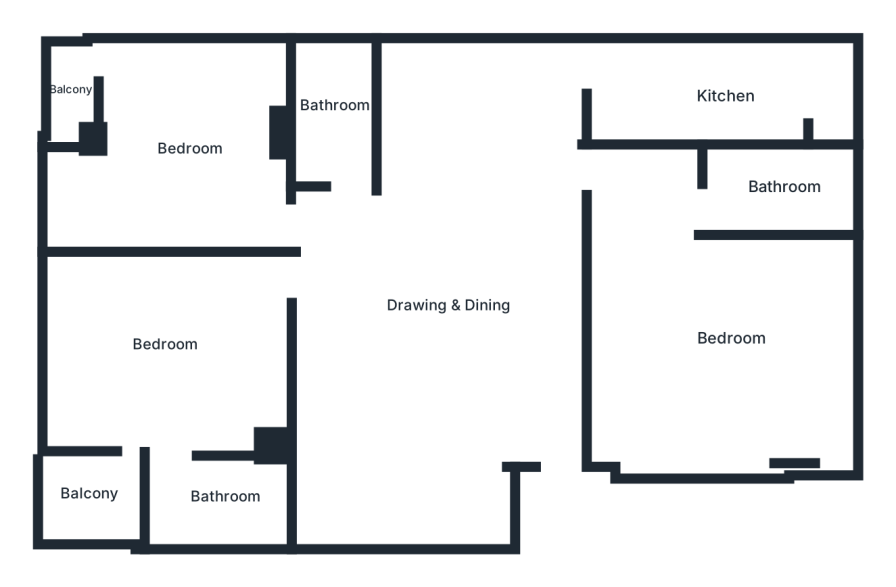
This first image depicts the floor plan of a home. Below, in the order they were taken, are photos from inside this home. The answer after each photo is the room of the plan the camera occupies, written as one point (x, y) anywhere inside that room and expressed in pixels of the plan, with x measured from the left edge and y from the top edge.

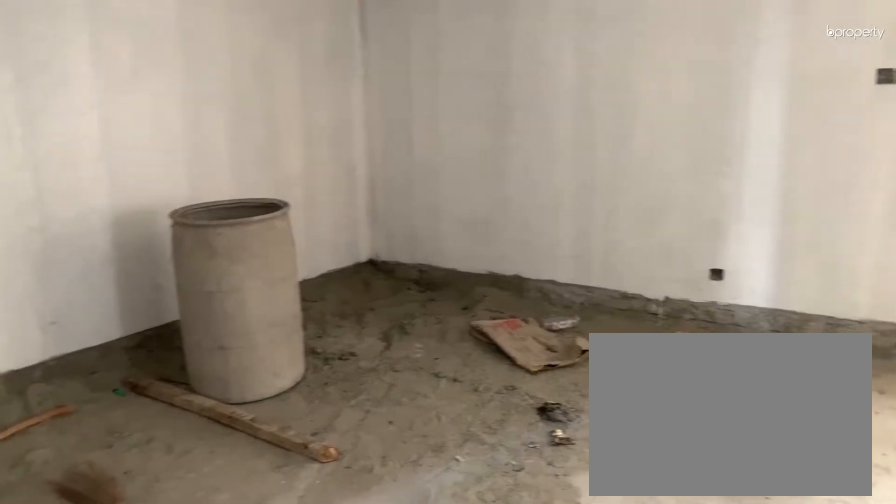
(450, 304)
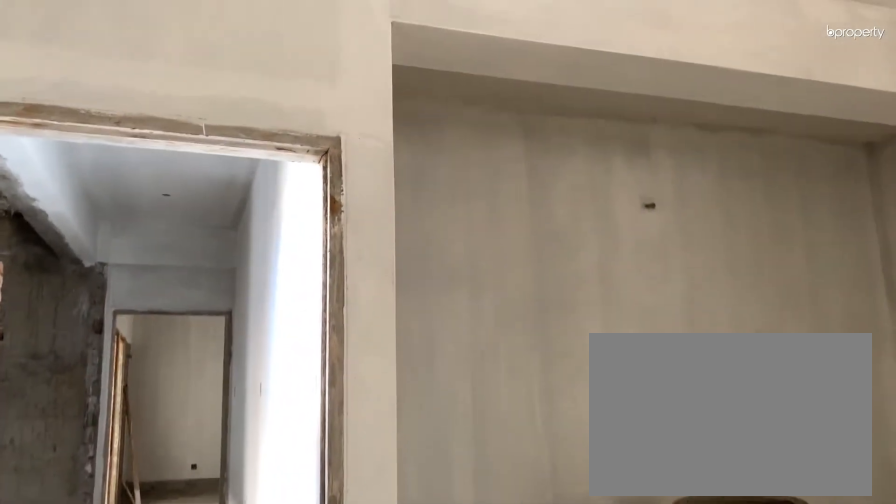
(450, 304)
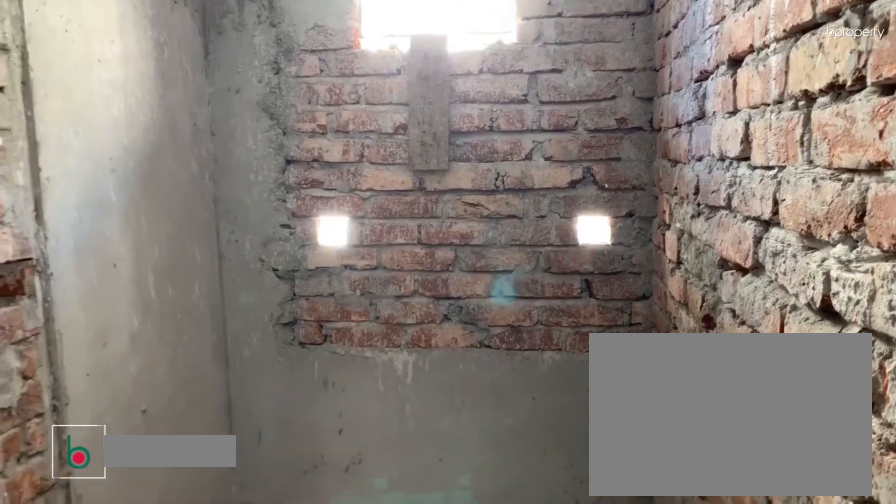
(787, 183)
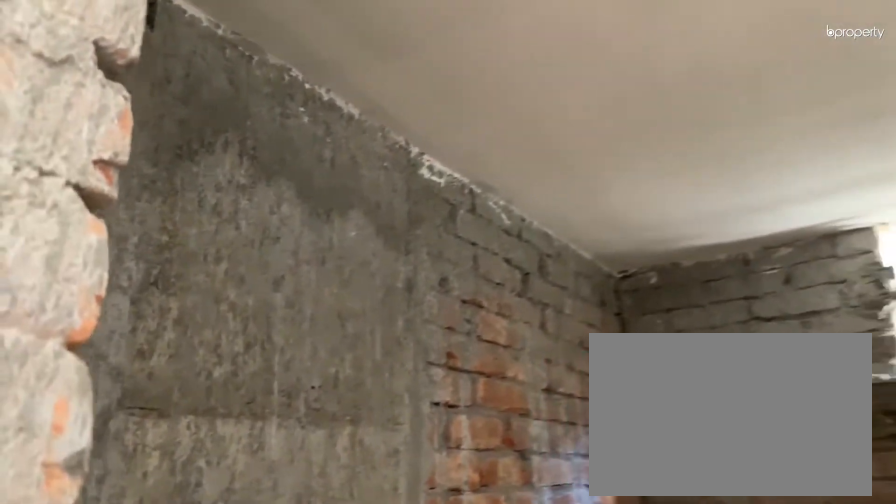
(332, 97)
